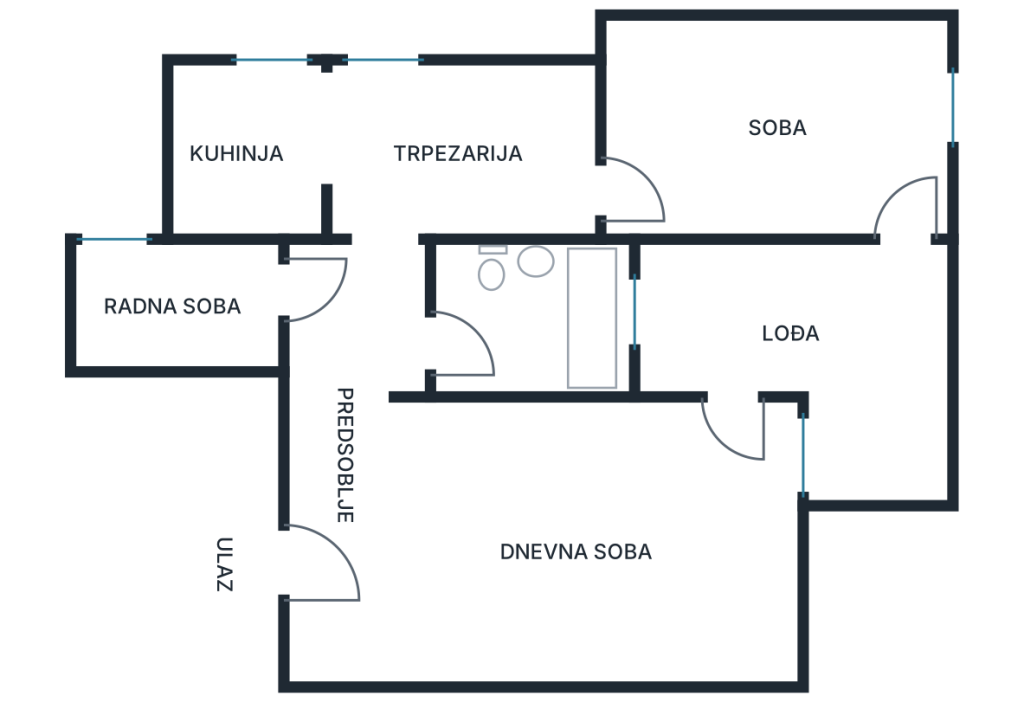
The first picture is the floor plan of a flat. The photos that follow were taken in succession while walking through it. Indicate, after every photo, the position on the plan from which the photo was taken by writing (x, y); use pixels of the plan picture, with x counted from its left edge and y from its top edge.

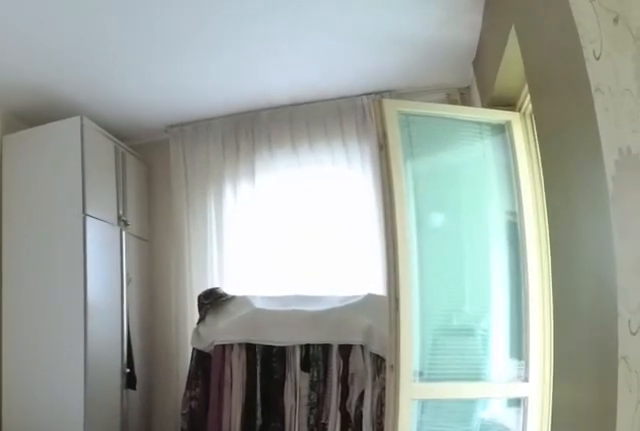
(674, 179)
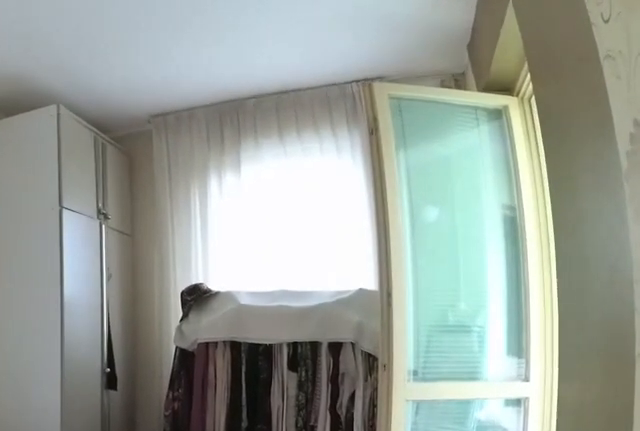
(698, 177)
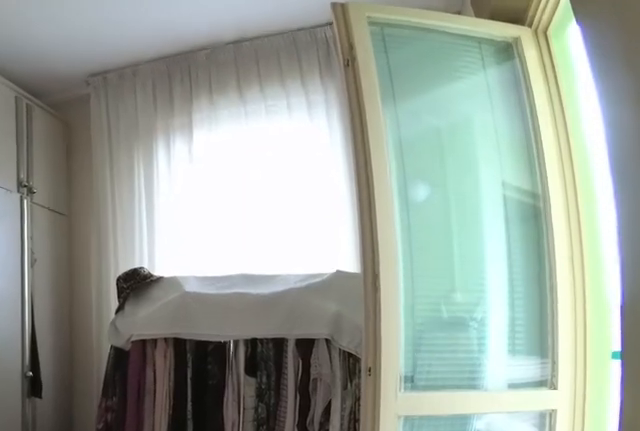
(771, 181)
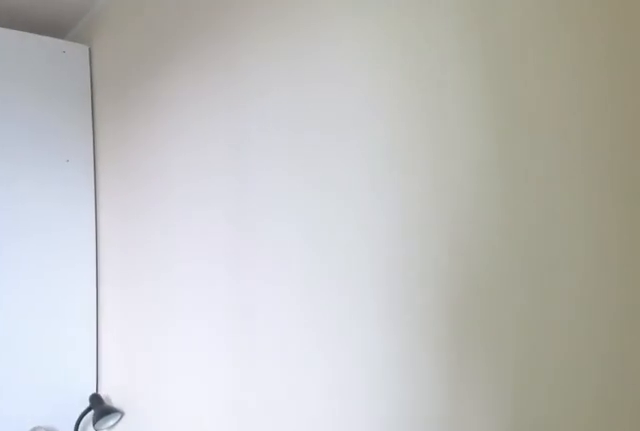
(919, 145)
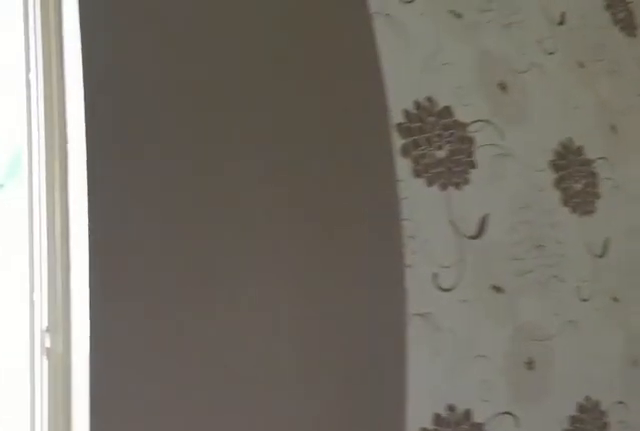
(896, 139)
